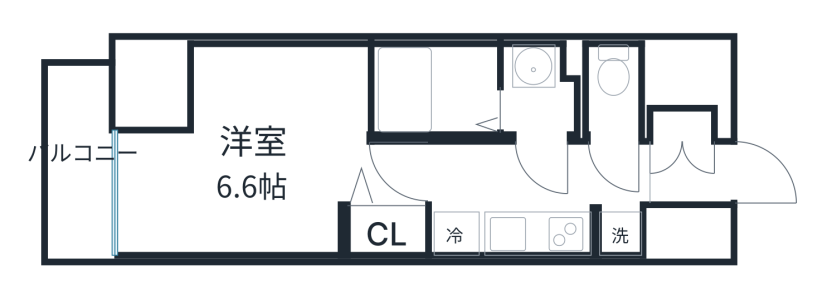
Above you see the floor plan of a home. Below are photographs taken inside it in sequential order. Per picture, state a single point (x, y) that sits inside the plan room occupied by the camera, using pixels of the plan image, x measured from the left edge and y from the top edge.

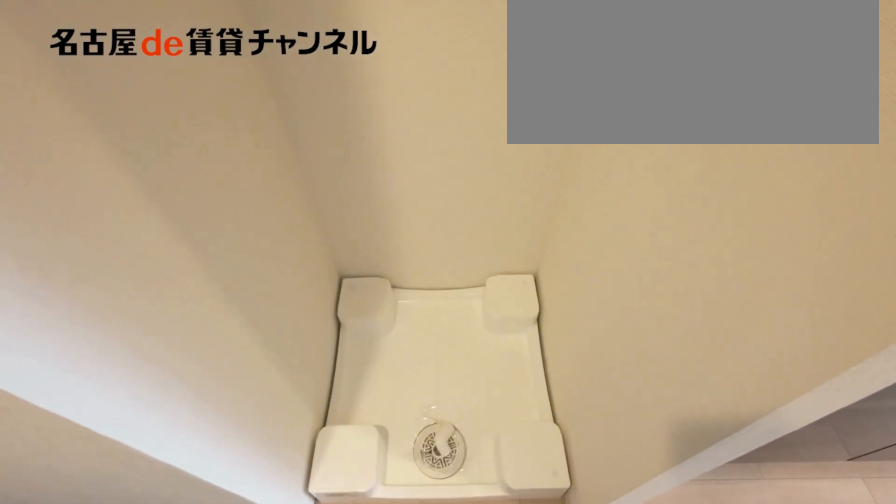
(617, 232)
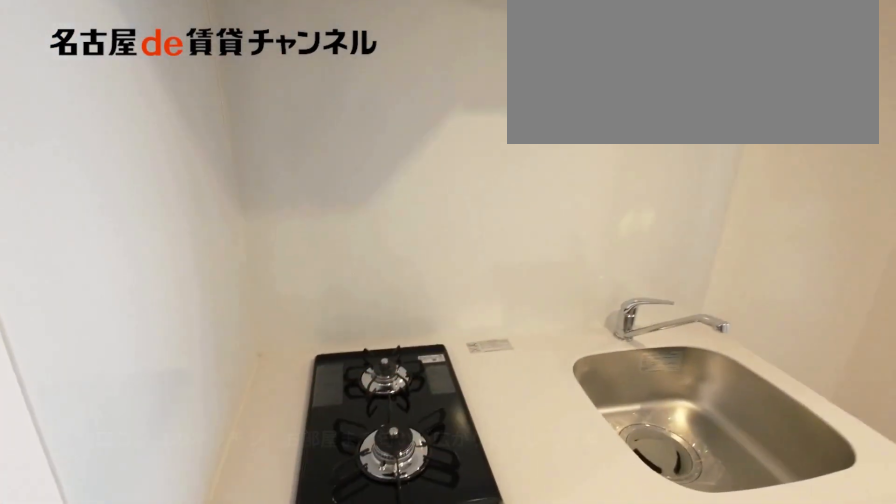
(511, 229)
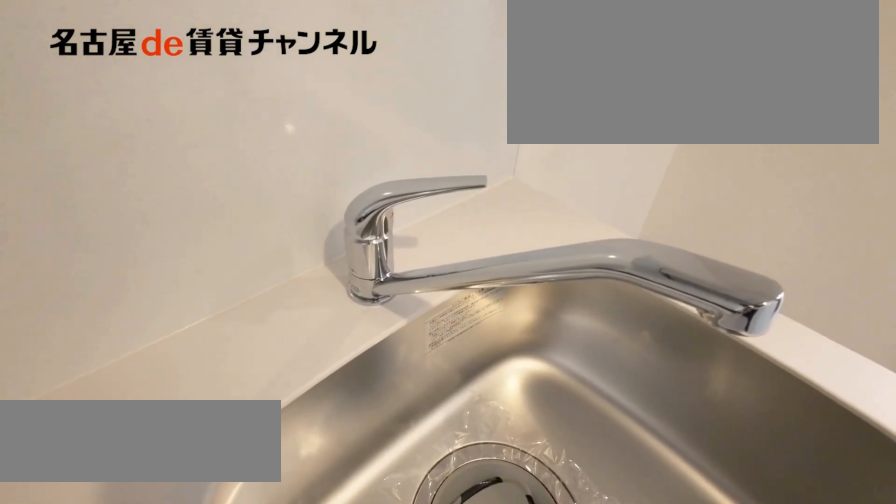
(511, 229)
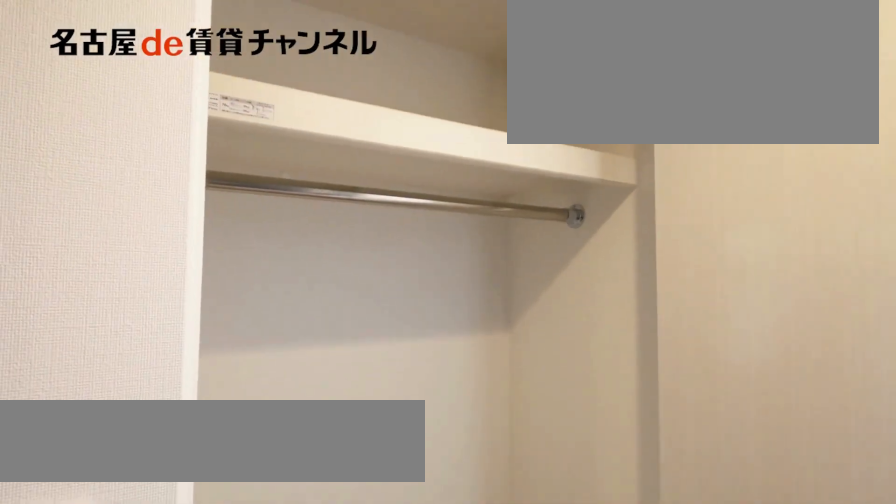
(384, 230)
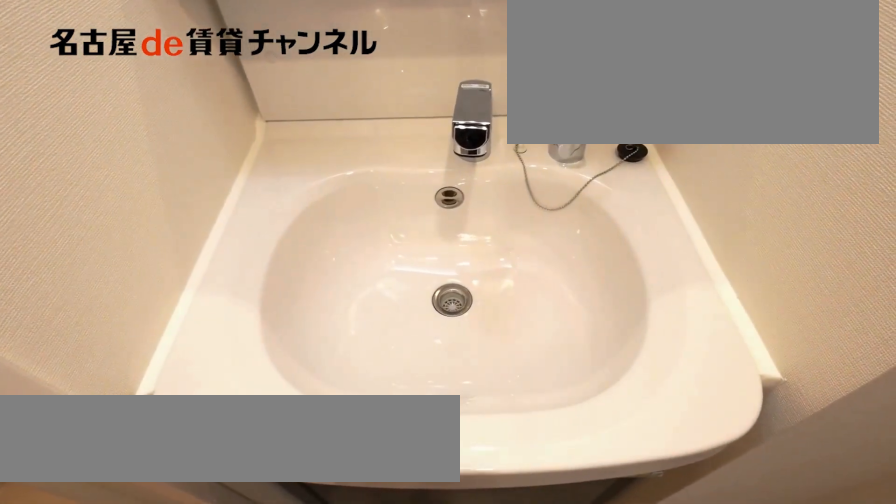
(541, 91)
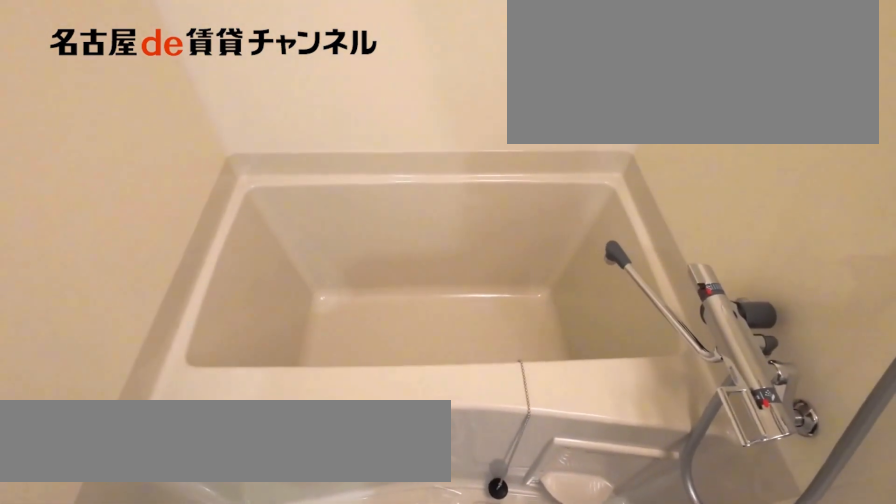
(435, 90)
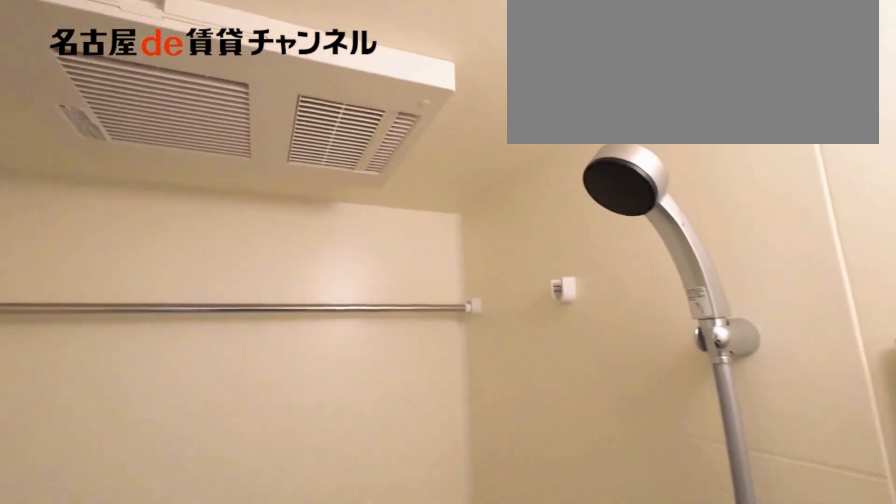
(435, 90)
